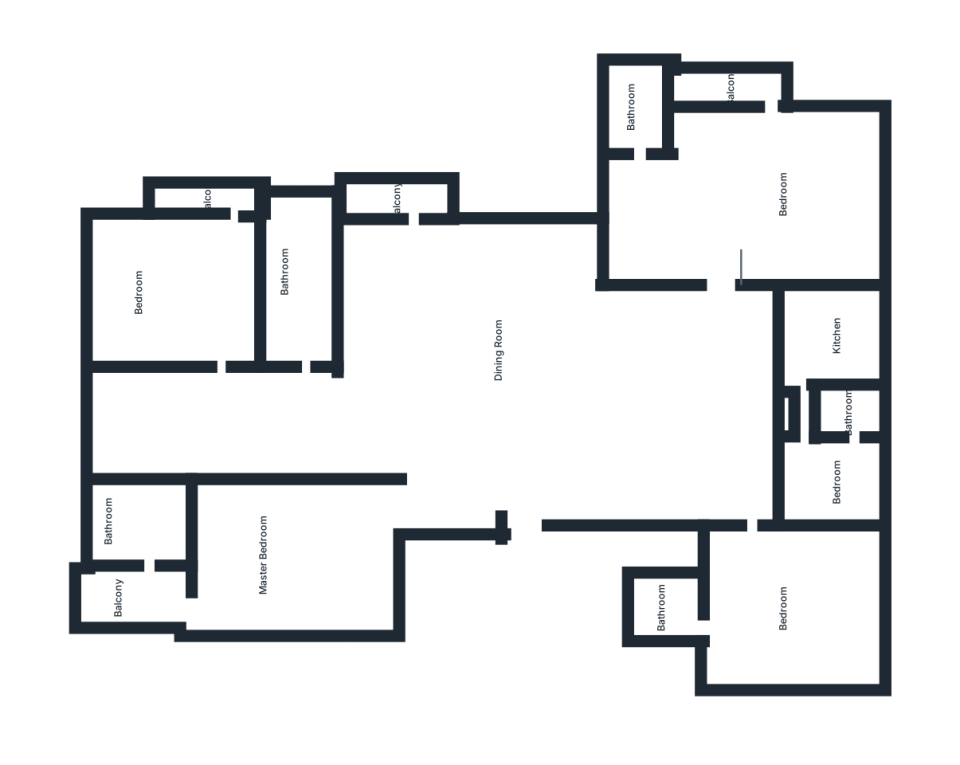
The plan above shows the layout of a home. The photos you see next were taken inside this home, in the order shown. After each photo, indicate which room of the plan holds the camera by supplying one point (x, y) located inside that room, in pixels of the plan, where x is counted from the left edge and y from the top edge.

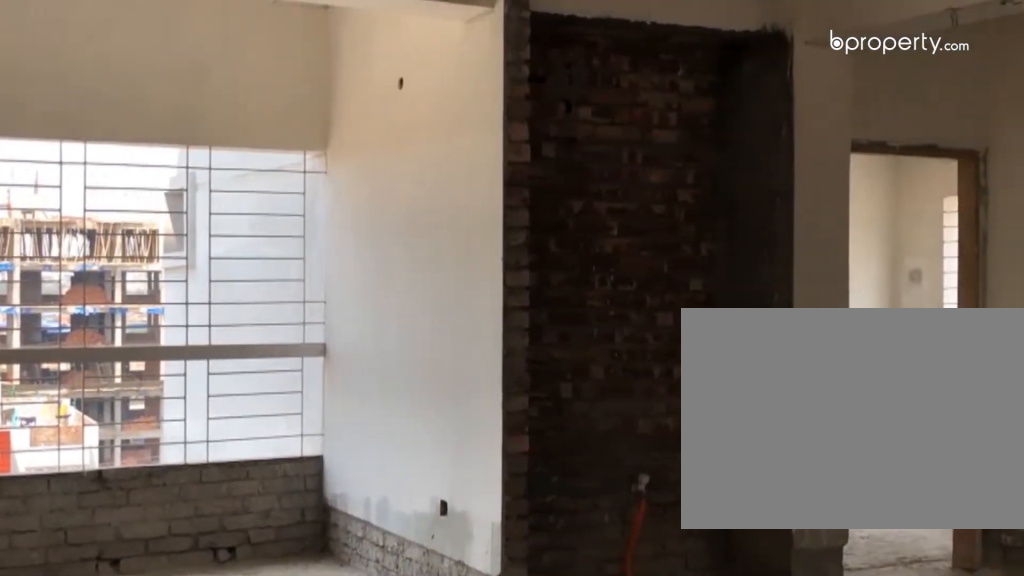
(537, 428)
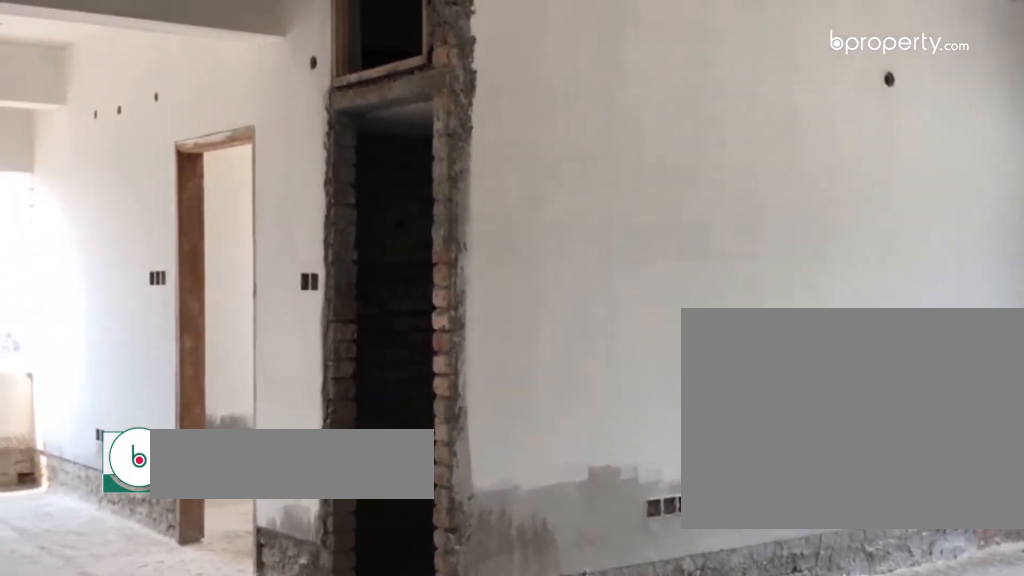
(537, 428)
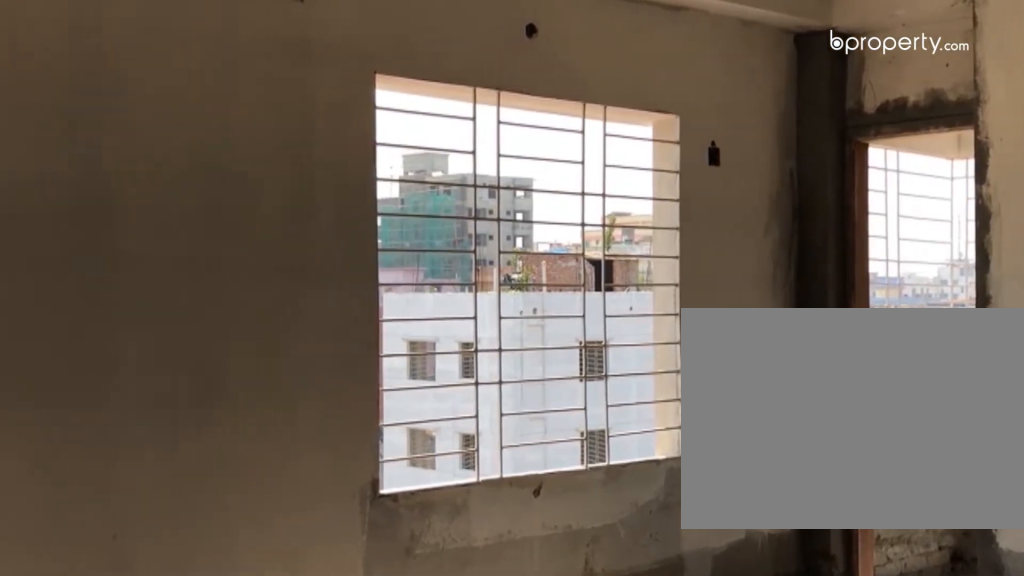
(271, 555)
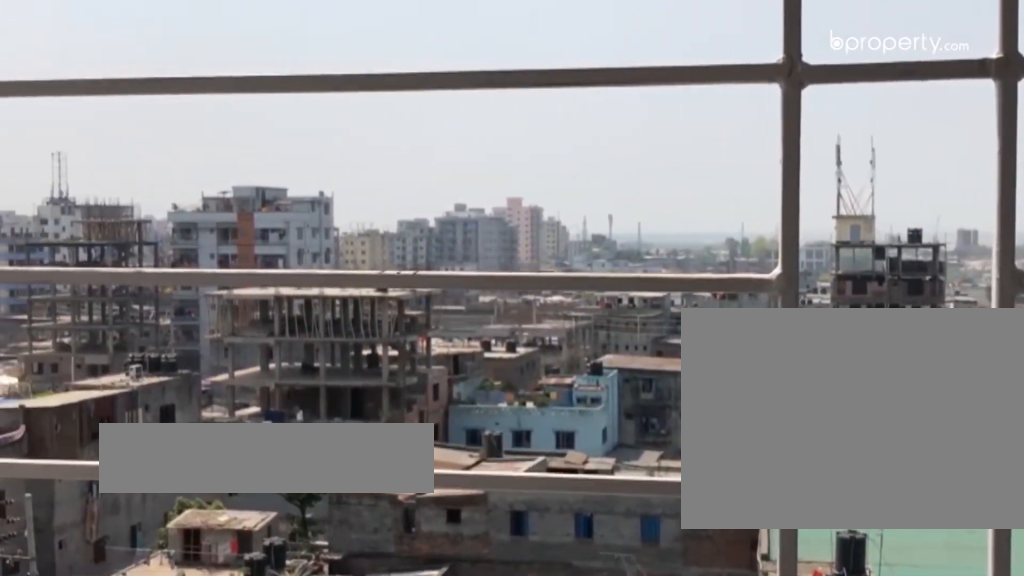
(127, 595)
